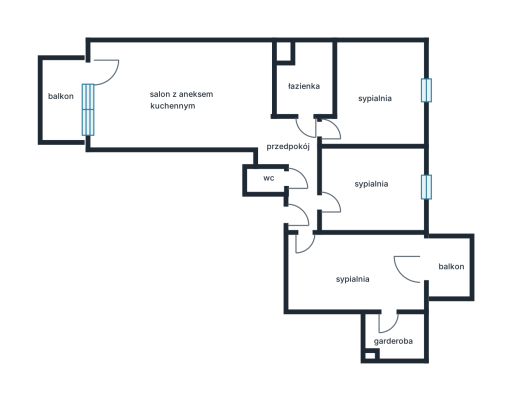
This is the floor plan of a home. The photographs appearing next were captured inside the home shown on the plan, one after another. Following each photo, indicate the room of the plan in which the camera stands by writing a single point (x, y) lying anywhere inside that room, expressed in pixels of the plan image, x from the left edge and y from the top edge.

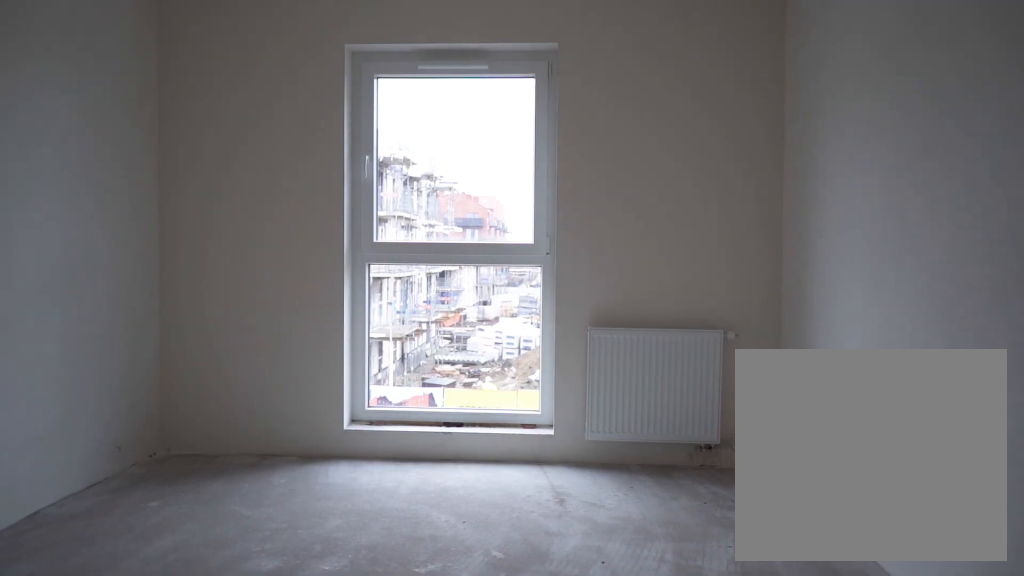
(372, 189)
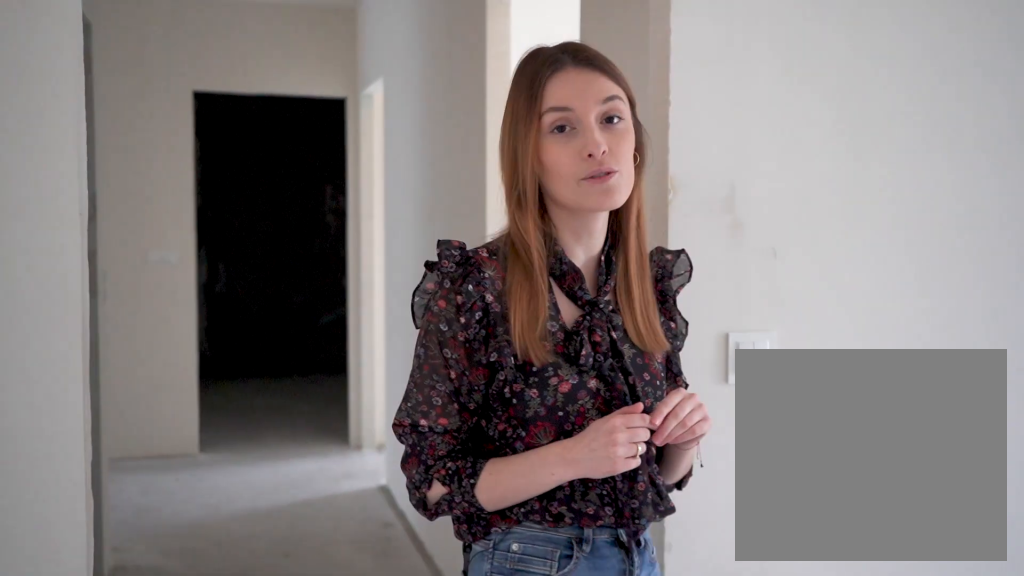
(353, 275)
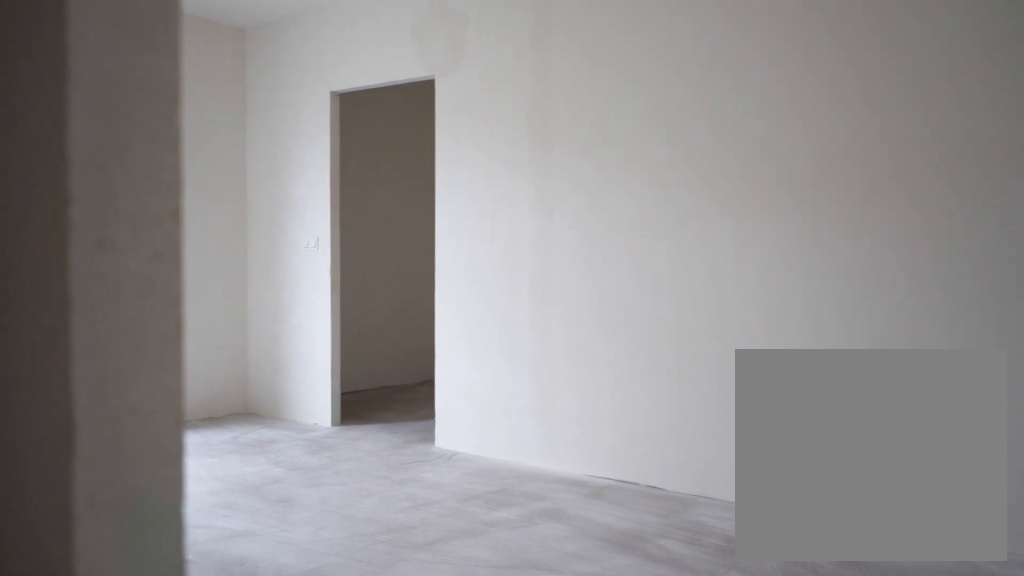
(352, 275)
